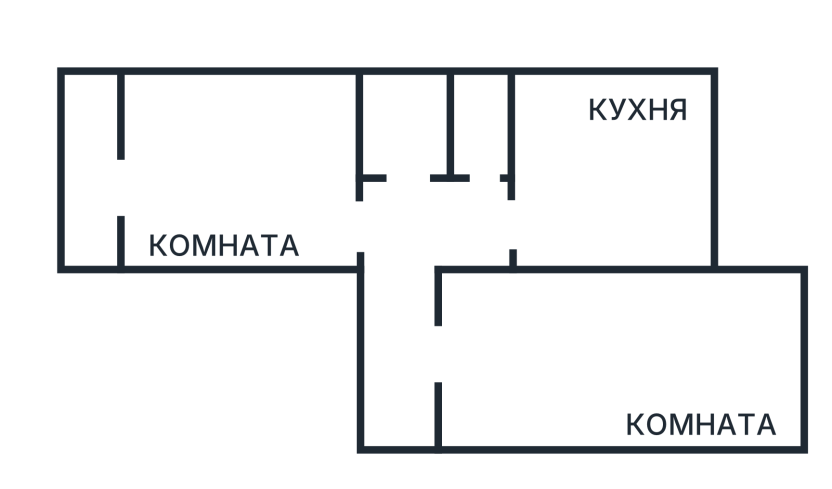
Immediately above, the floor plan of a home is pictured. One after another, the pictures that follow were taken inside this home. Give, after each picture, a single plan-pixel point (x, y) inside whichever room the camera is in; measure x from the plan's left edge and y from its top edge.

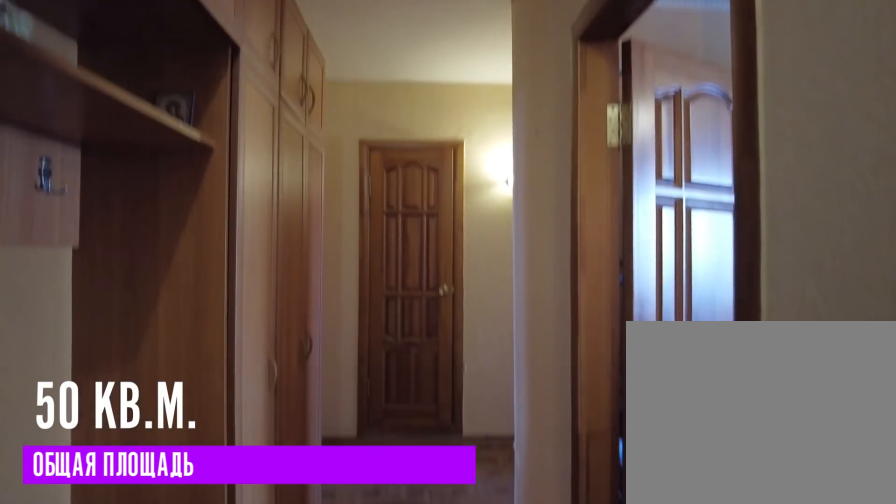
(410, 413)
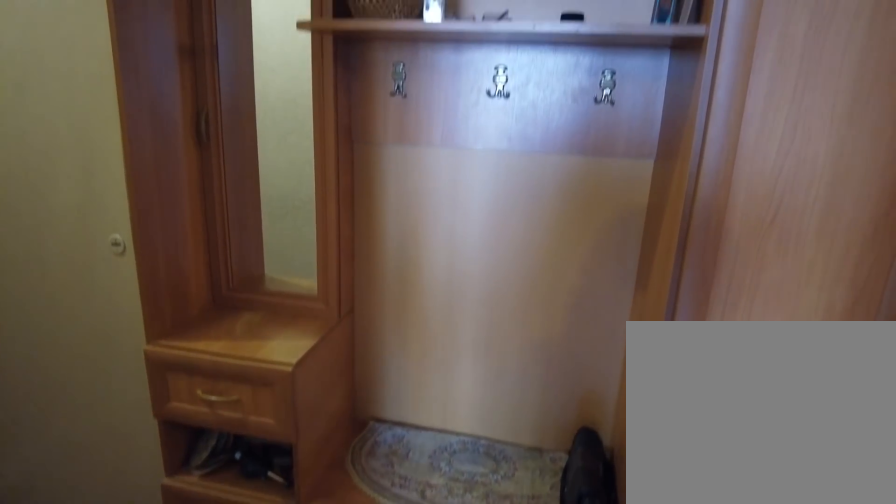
(410, 413)
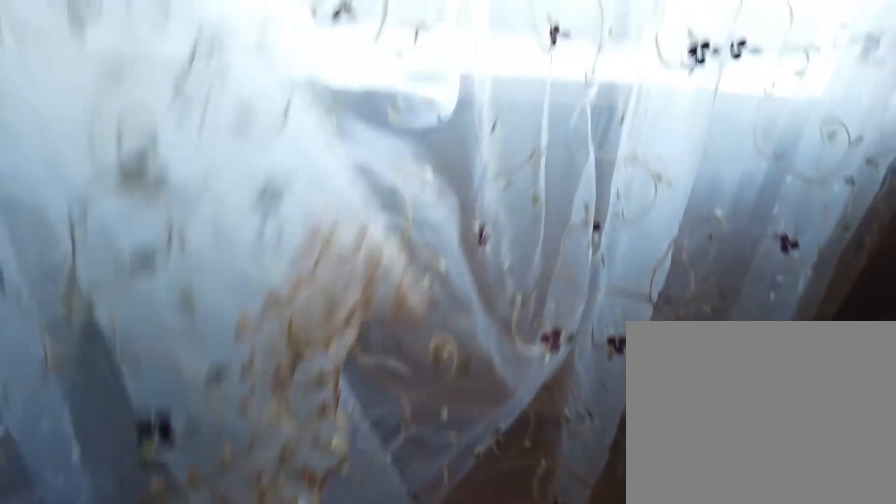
(543, 391)
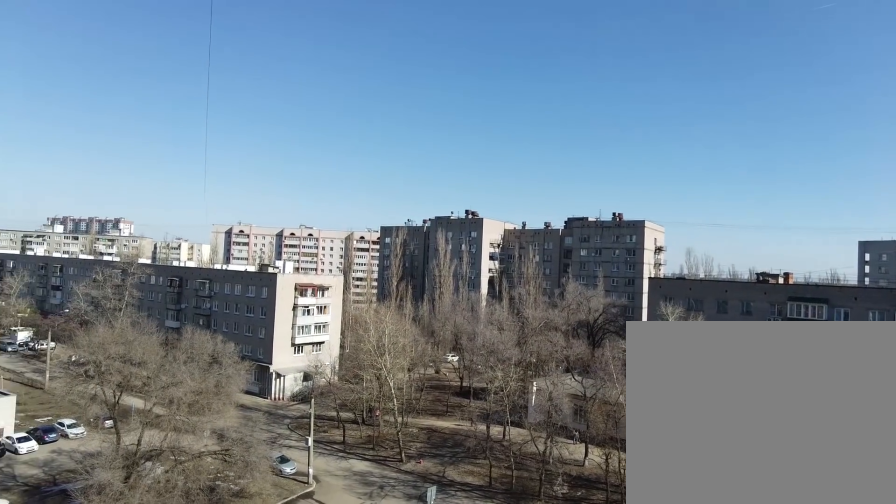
(543, 391)
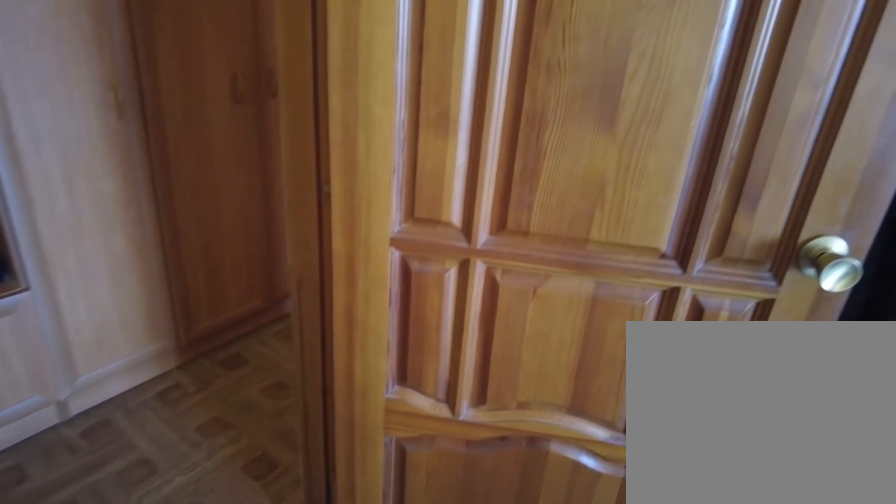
(444, 369)
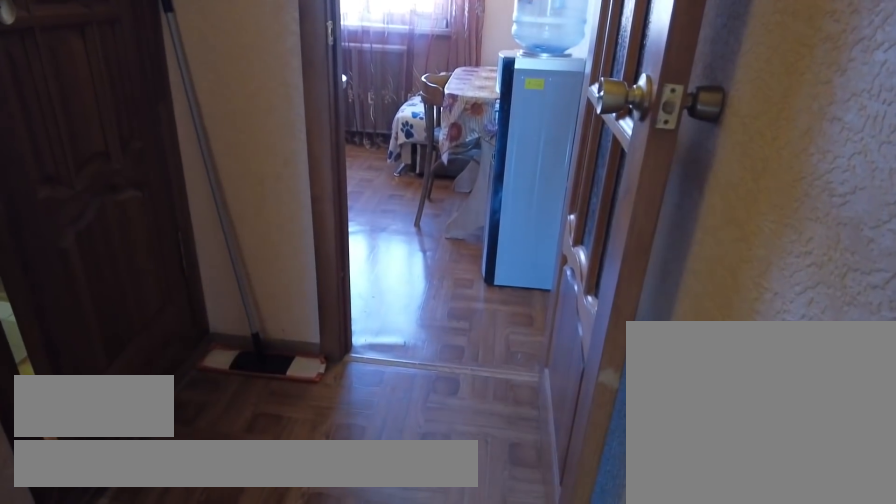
(408, 293)
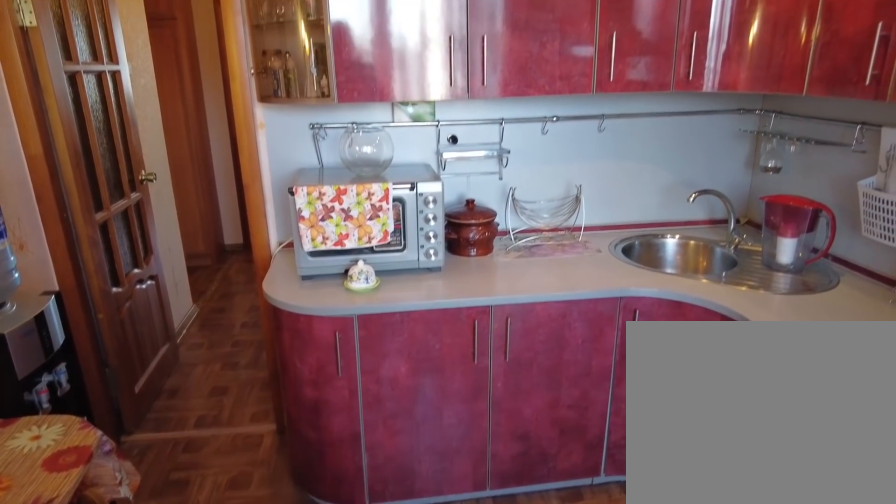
(561, 228)
